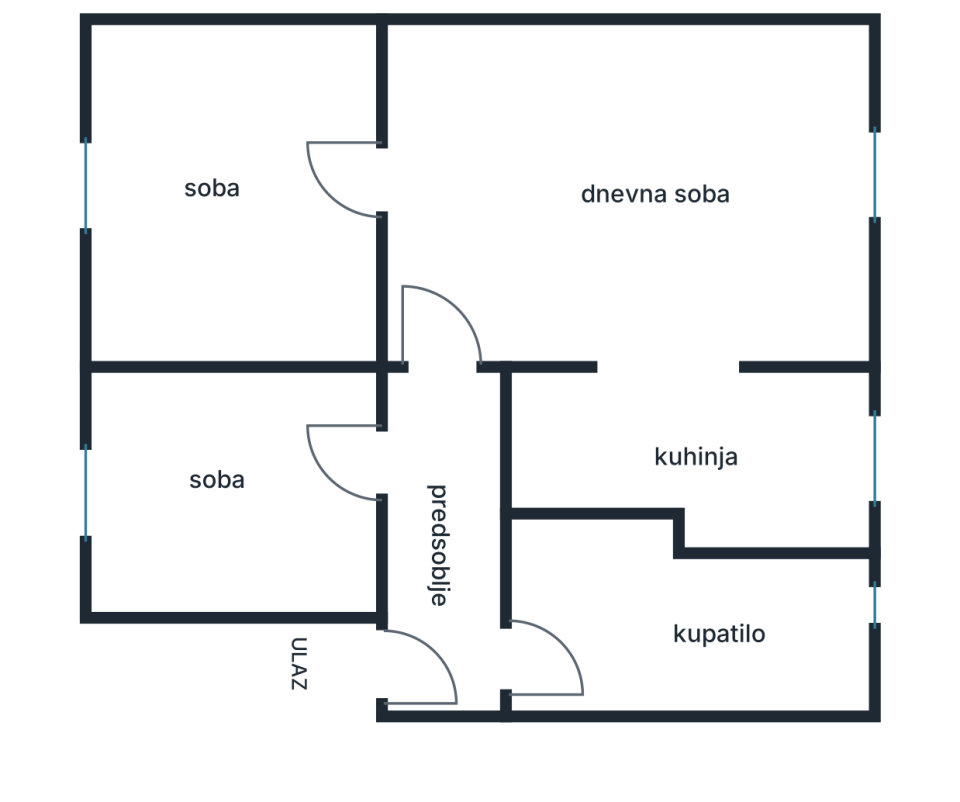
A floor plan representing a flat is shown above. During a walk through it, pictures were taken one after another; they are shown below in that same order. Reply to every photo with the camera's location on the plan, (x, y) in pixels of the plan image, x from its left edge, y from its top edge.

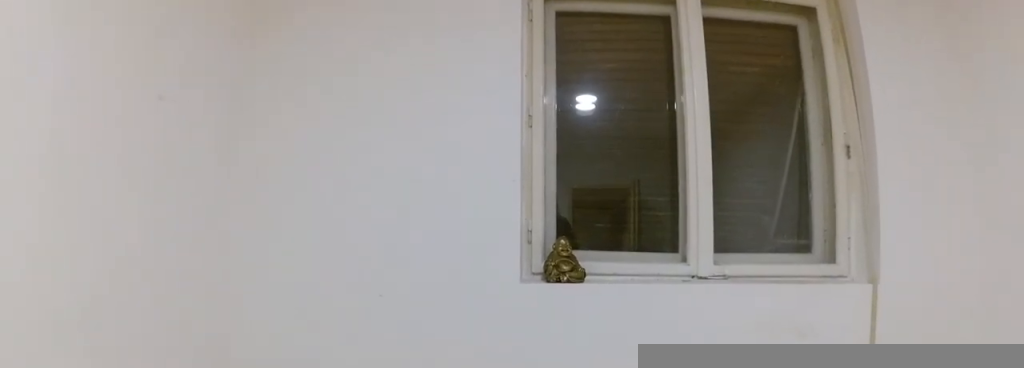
(237, 456)
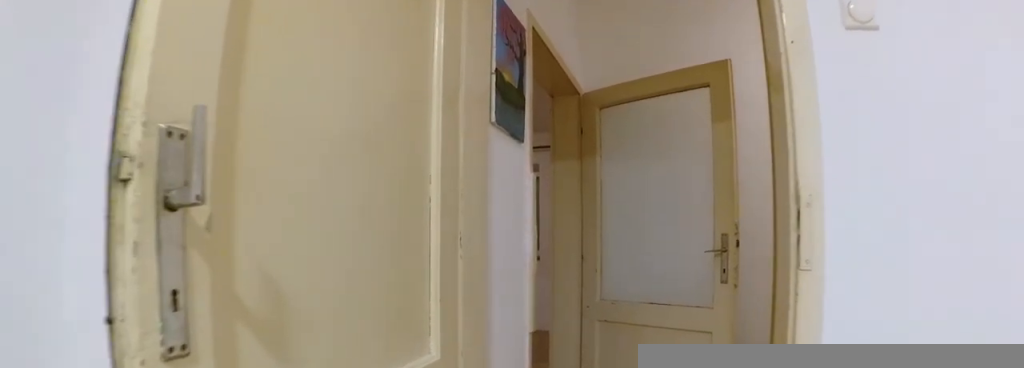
(246, 471)
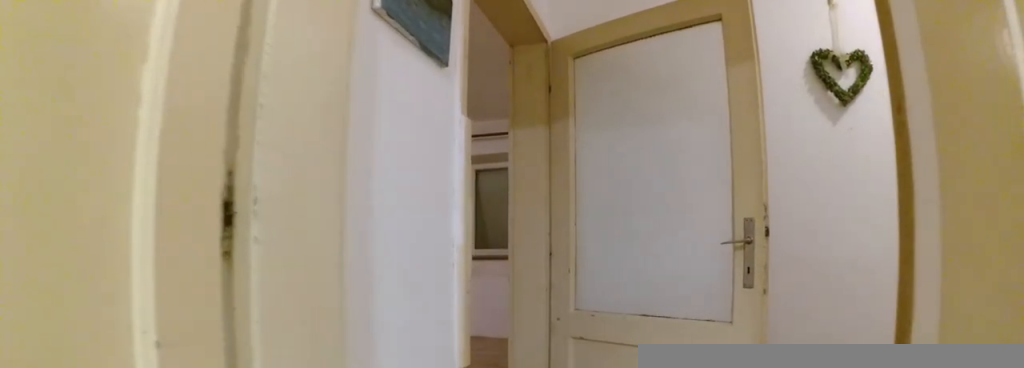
(298, 471)
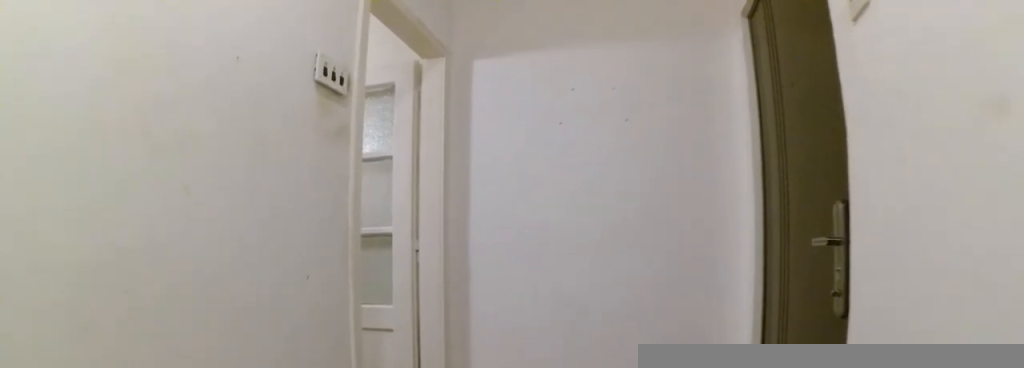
(440, 536)
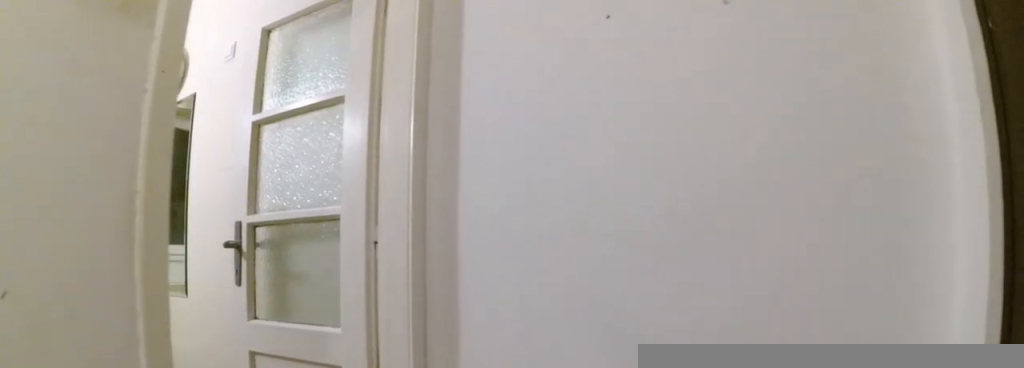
(432, 608)
